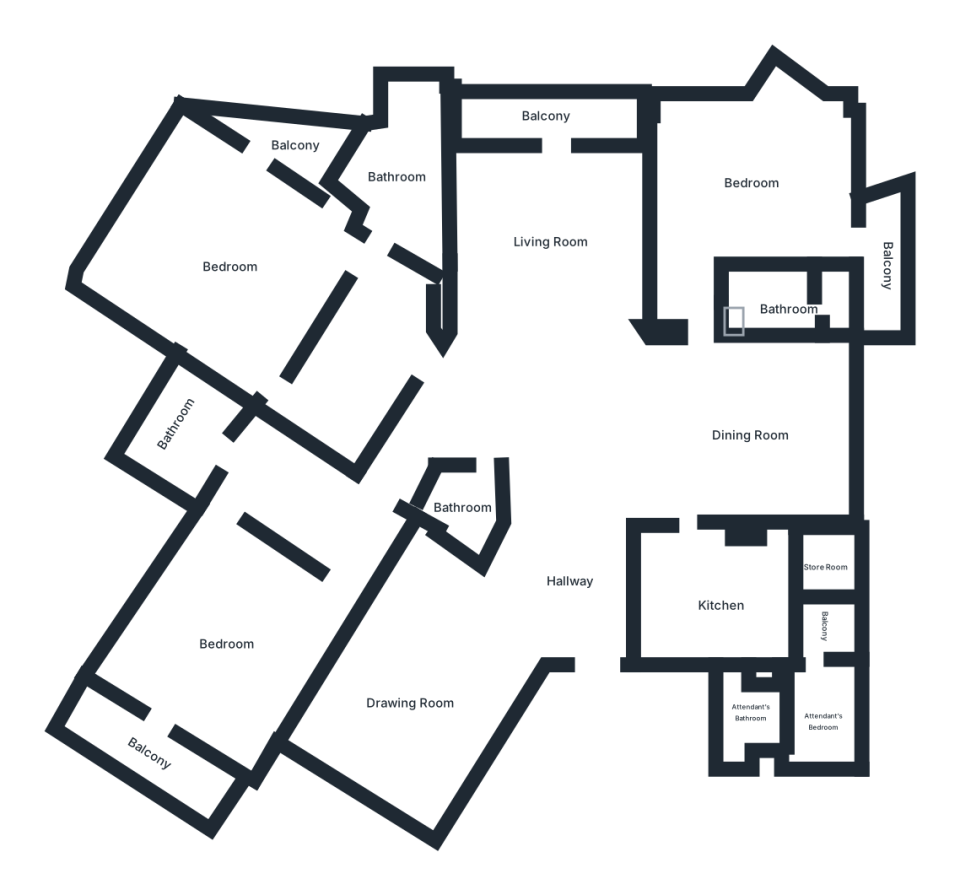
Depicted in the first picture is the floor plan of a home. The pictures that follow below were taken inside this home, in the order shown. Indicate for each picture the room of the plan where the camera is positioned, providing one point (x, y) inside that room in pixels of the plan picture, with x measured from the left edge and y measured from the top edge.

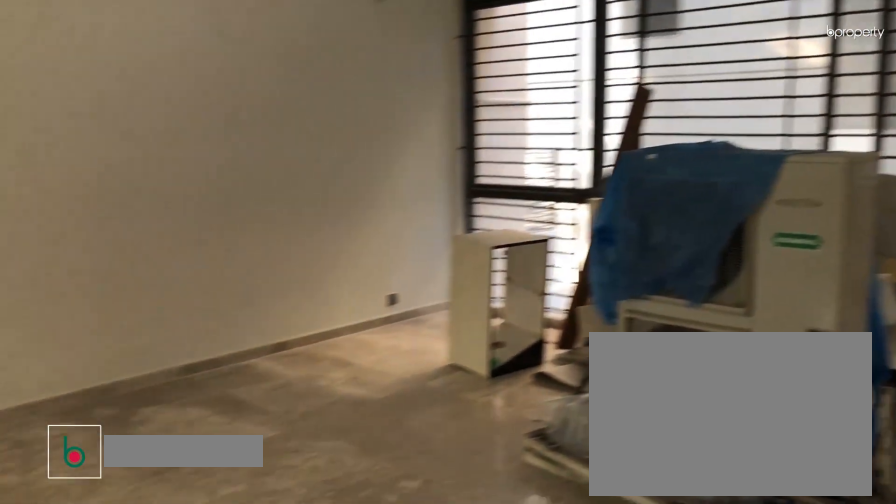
(756, 434)
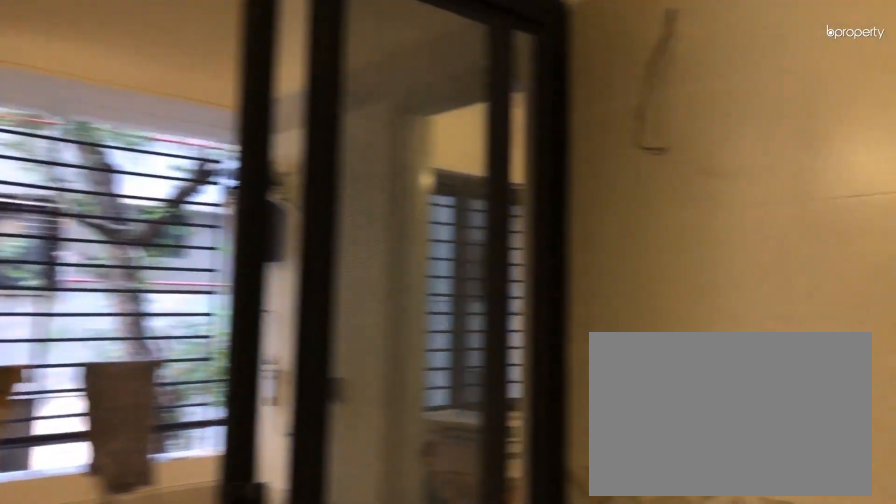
(723, 597)
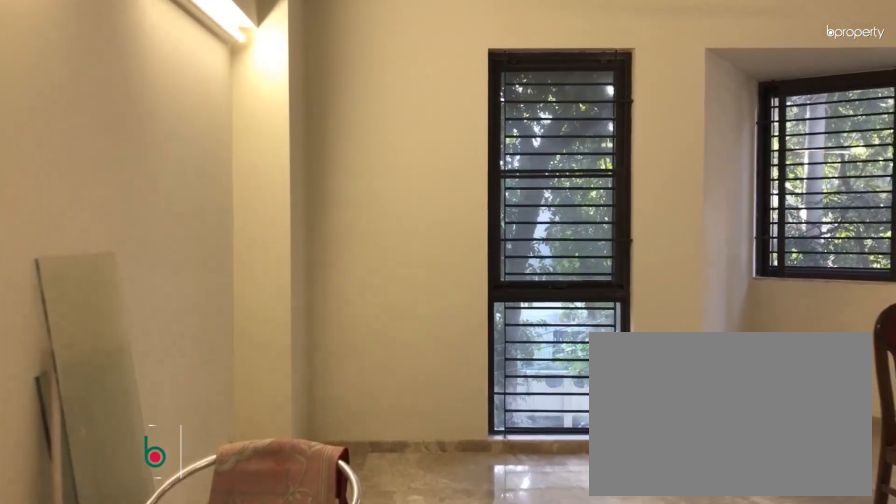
(756, 186)
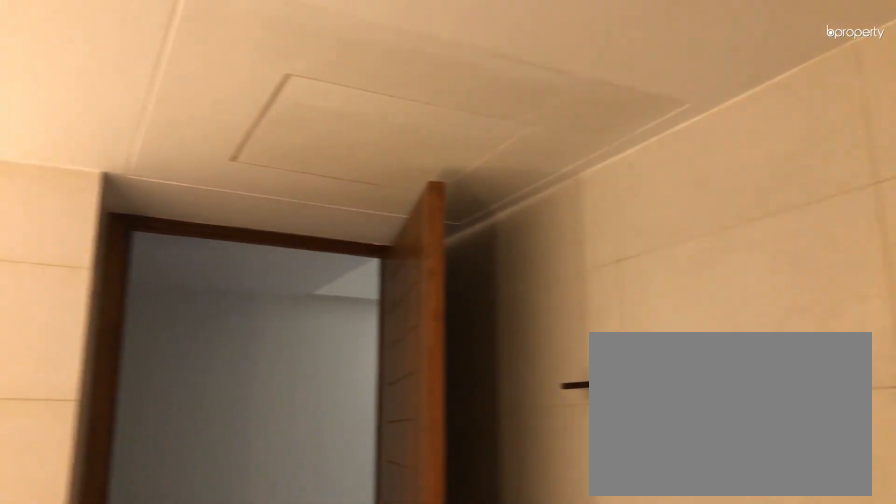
(775, 299)
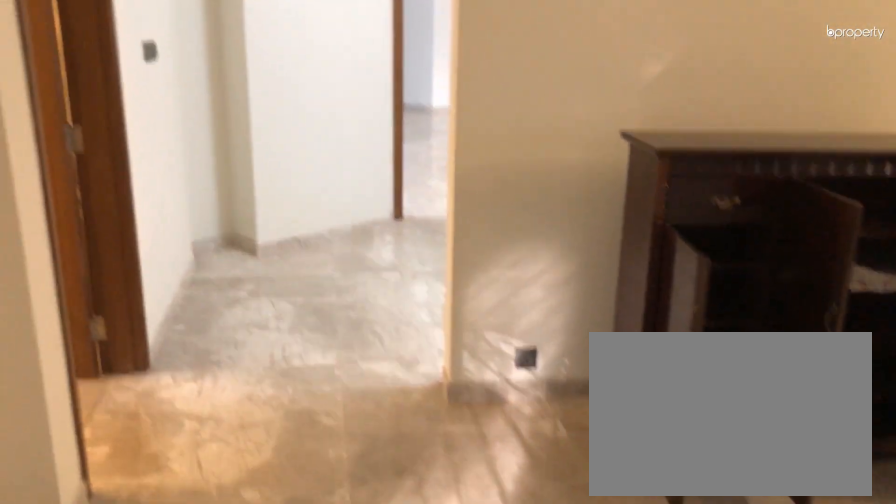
(228, 256)
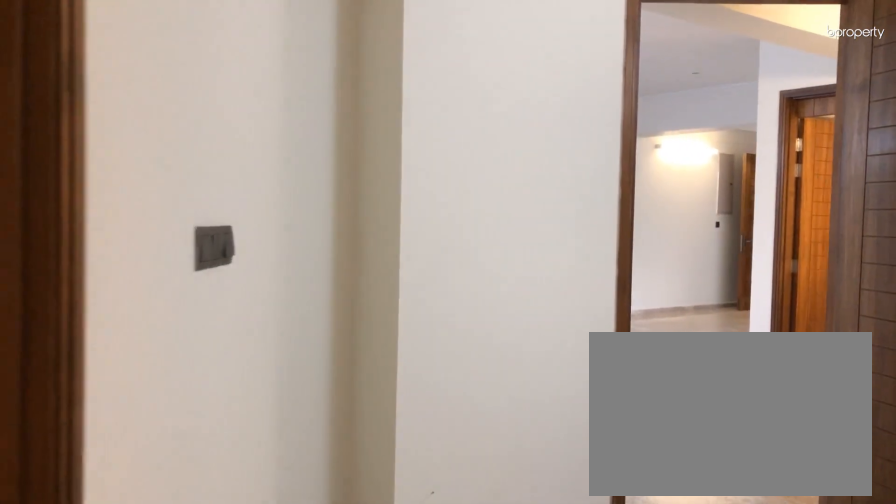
(331, 258)
